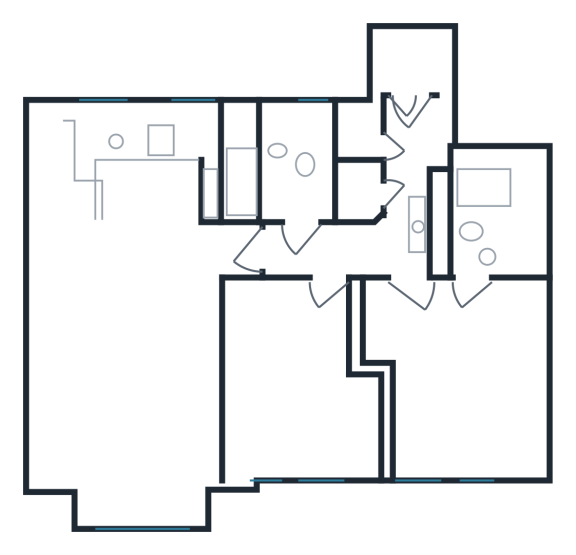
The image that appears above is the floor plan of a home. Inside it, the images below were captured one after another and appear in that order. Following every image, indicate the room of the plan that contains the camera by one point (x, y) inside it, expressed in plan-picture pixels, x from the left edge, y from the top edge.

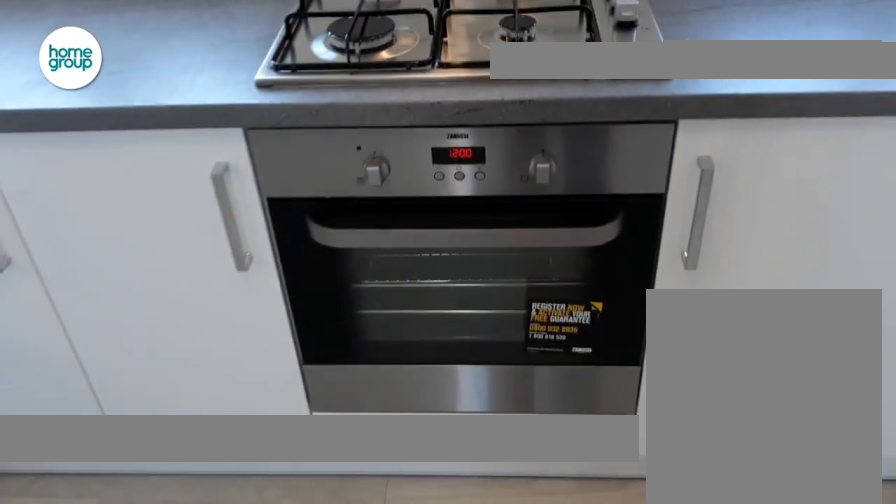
(158, 325)
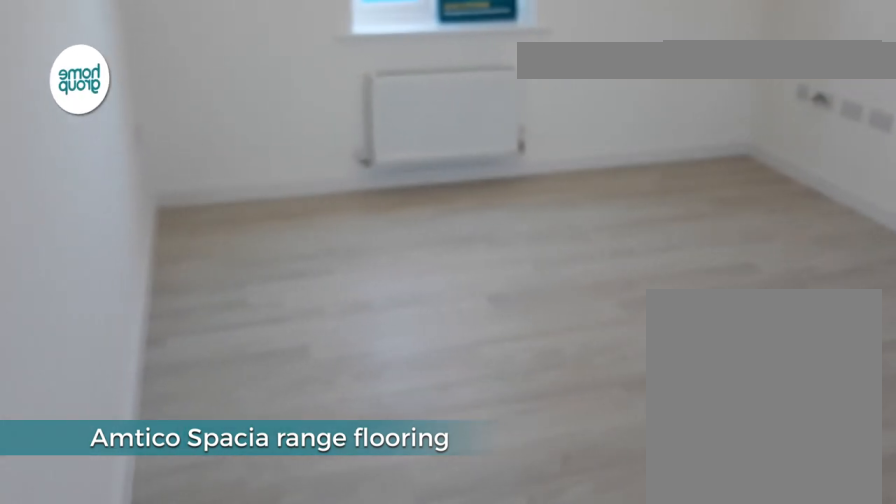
(169, 314)
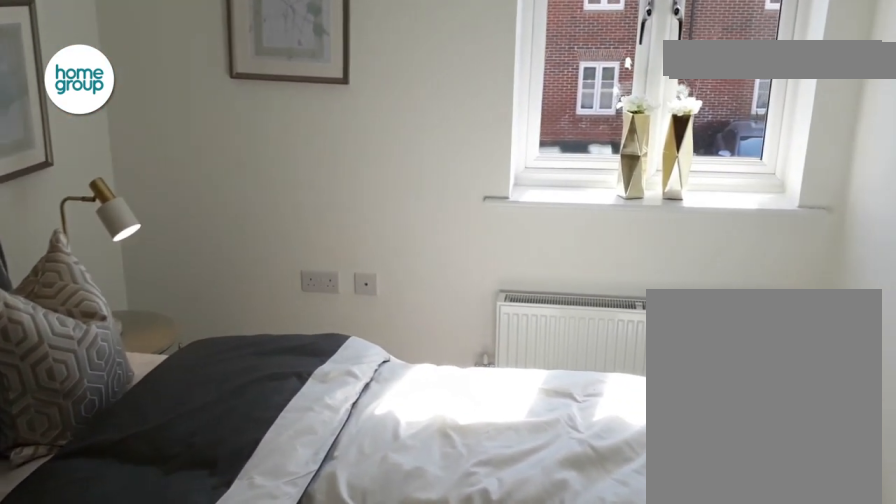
(453, 368)
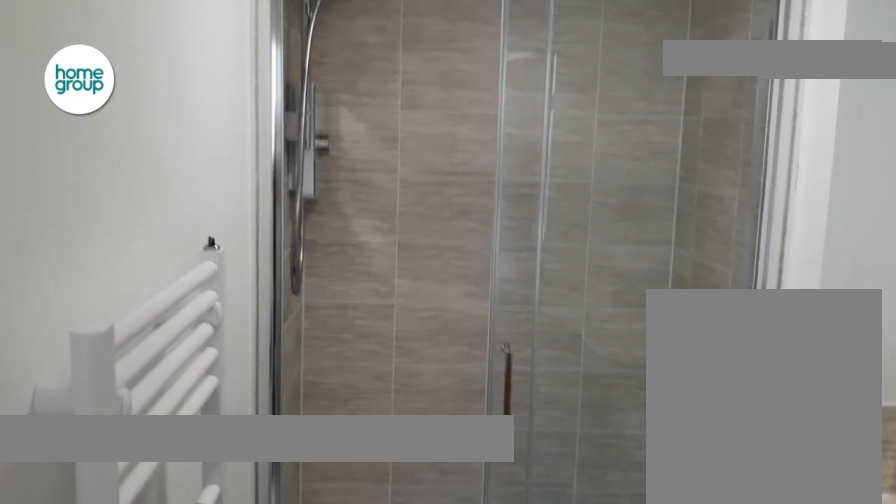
(491, 227)
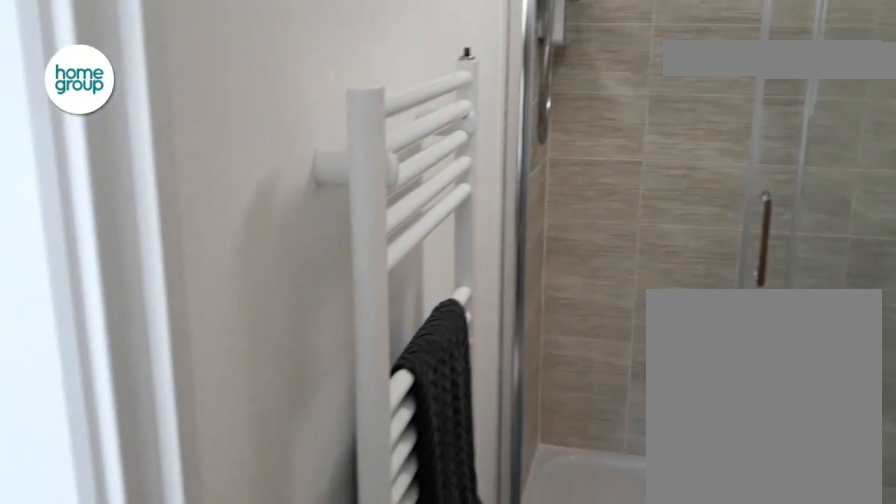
(491, 227)
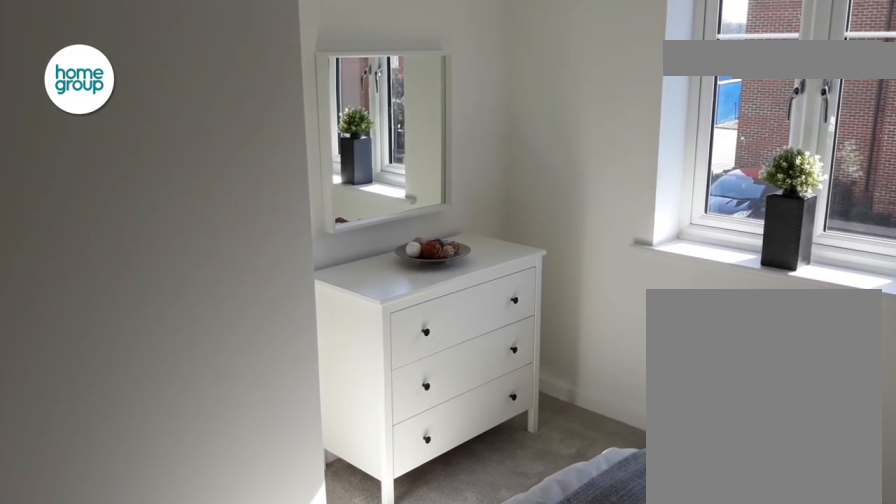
(299, 376)
